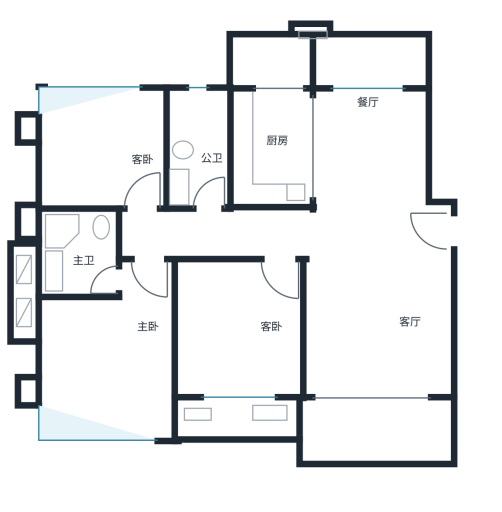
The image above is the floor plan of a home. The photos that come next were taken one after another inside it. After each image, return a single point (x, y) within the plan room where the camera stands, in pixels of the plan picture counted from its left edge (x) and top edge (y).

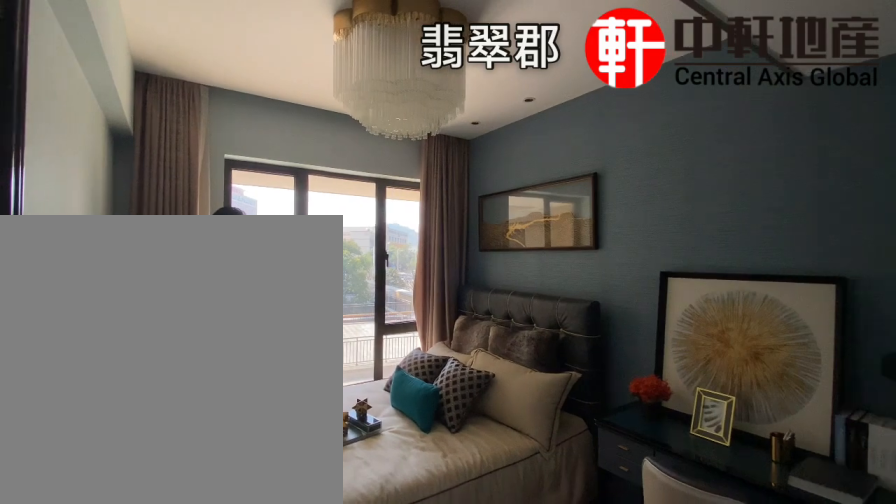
(239, 329)
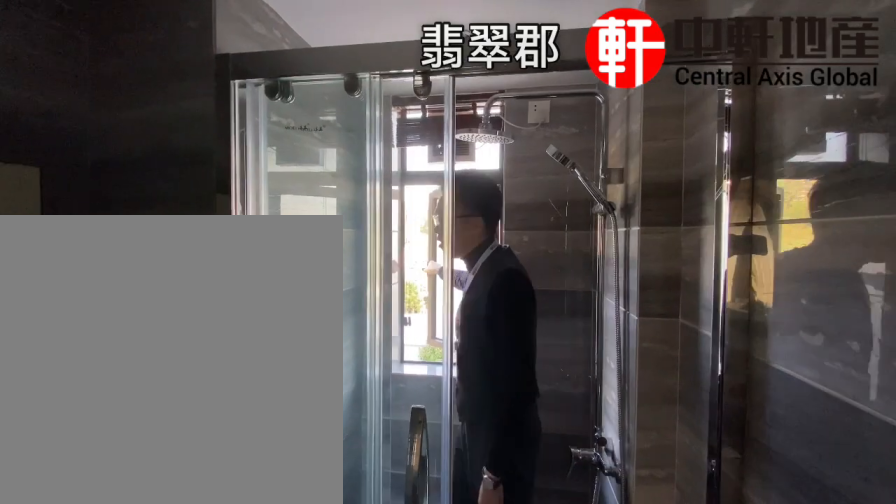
(193, 153)
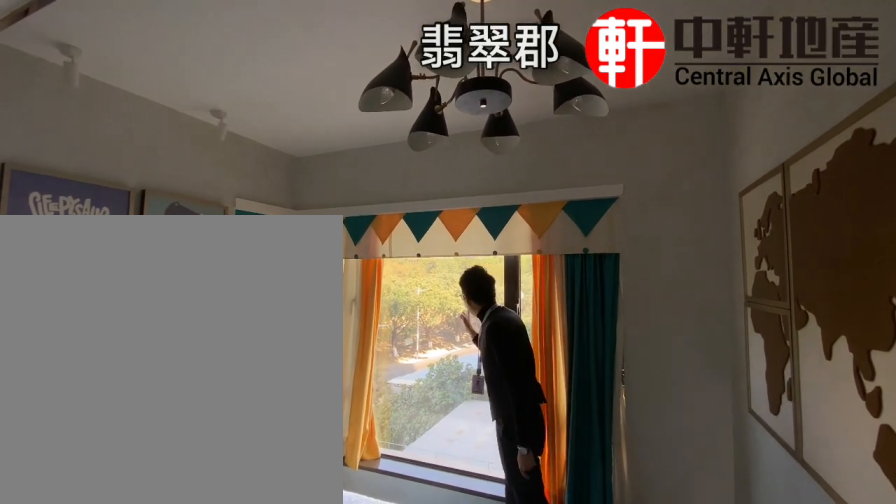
(107, 156)
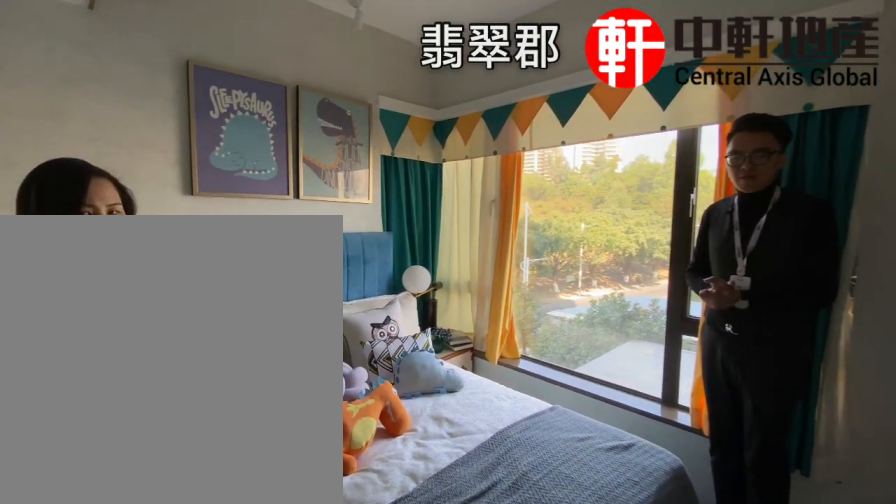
(107, 155)
